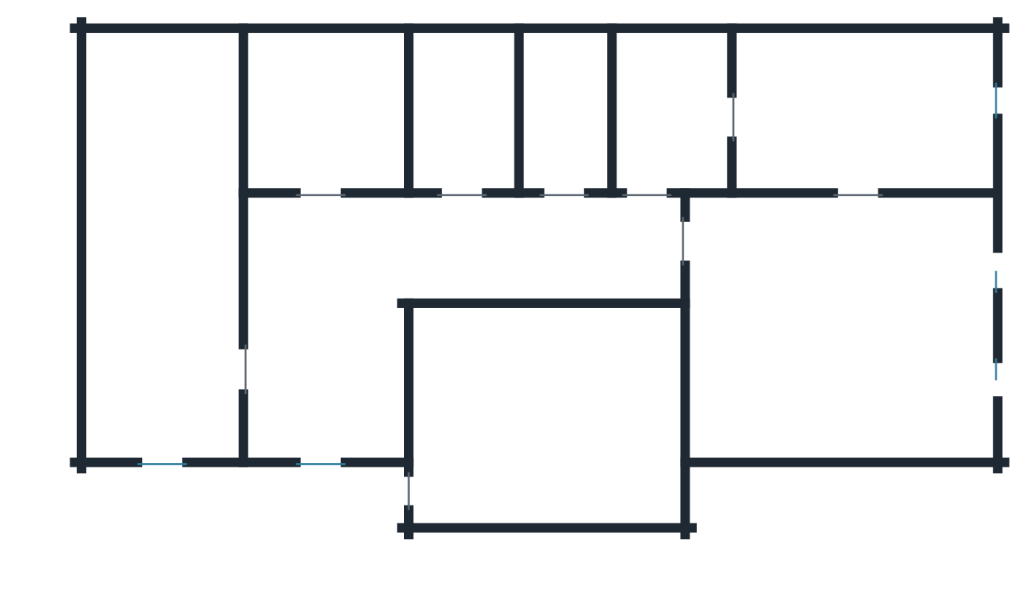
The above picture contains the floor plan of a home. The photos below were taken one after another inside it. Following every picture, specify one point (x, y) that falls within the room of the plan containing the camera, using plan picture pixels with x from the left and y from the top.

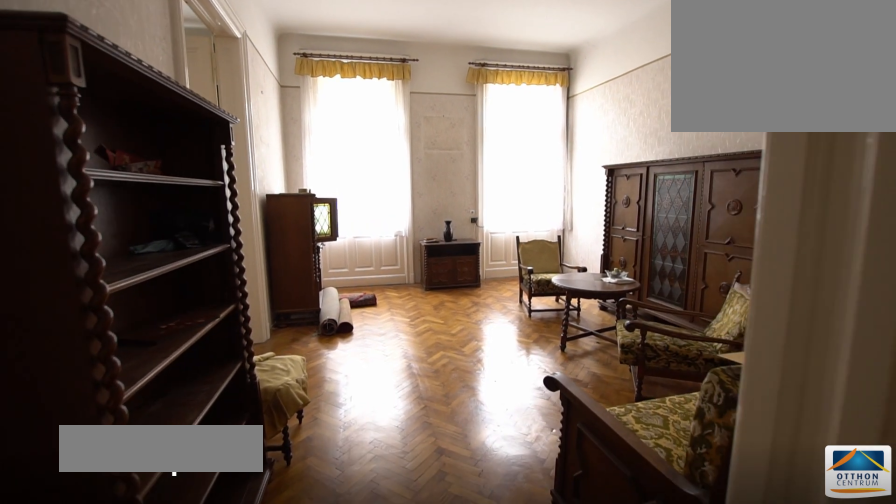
(846, 335)
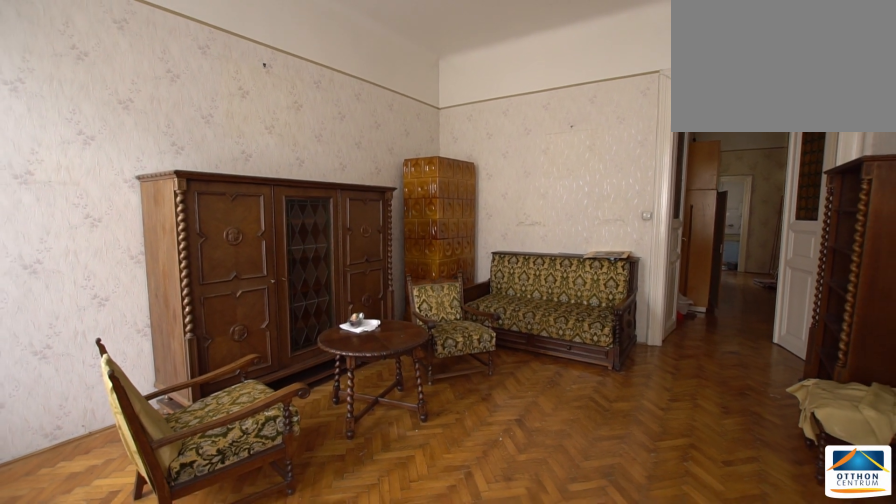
(846, 333)
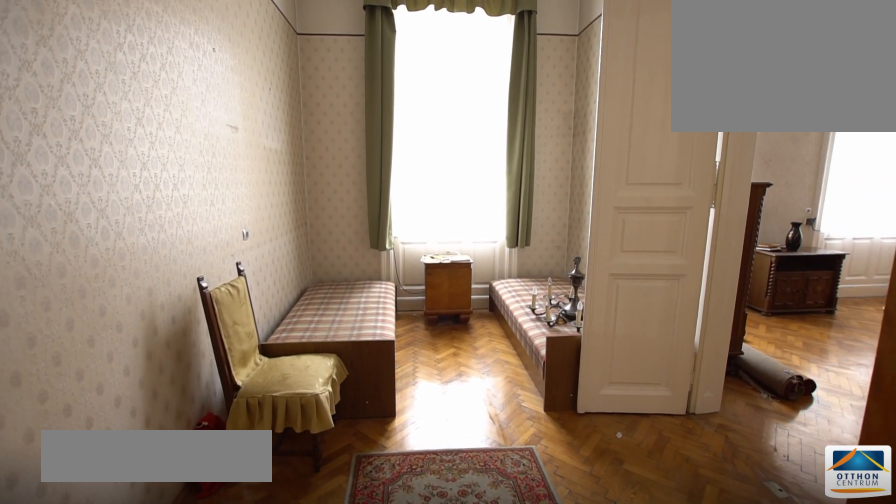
(861, 110)
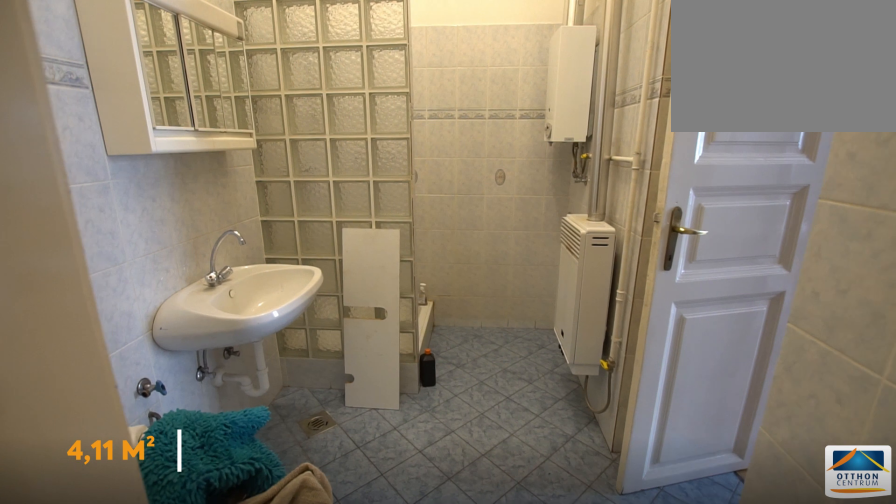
(669, 110)
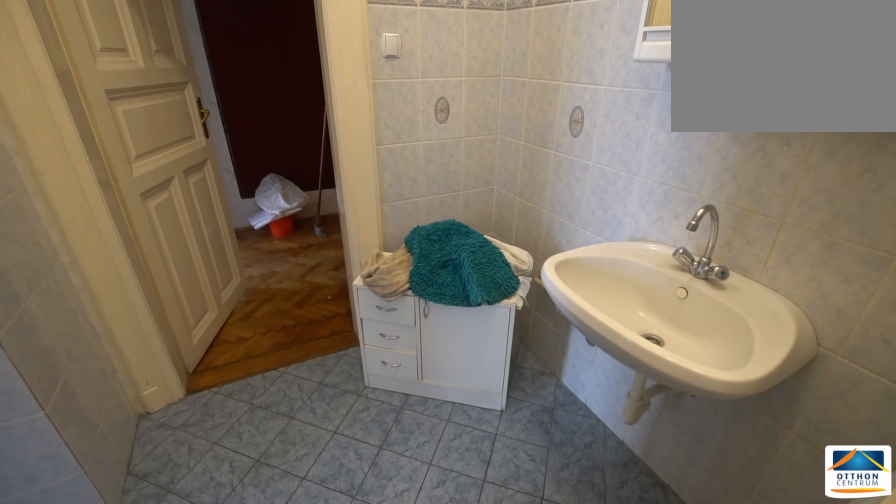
(669, 111)
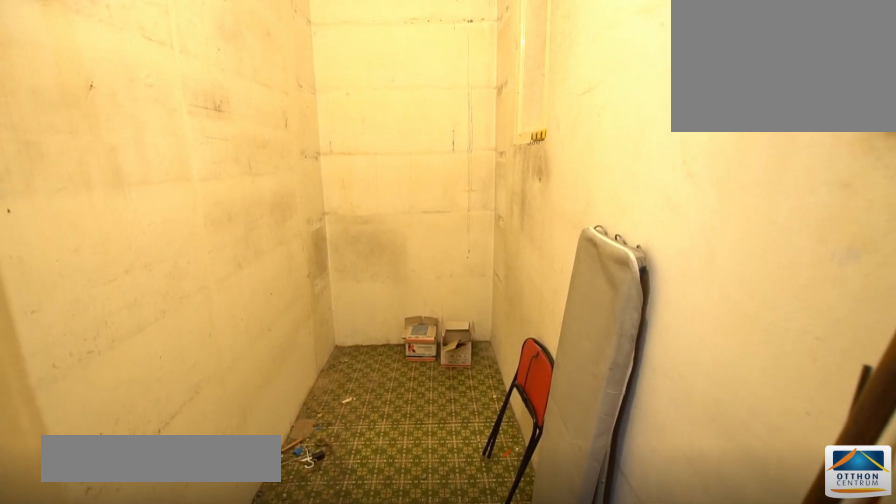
(556, 110)
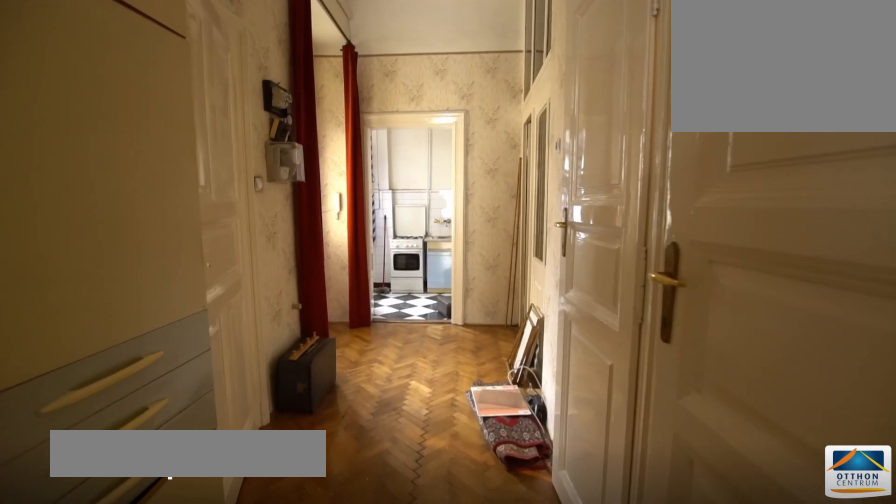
(479, 247)
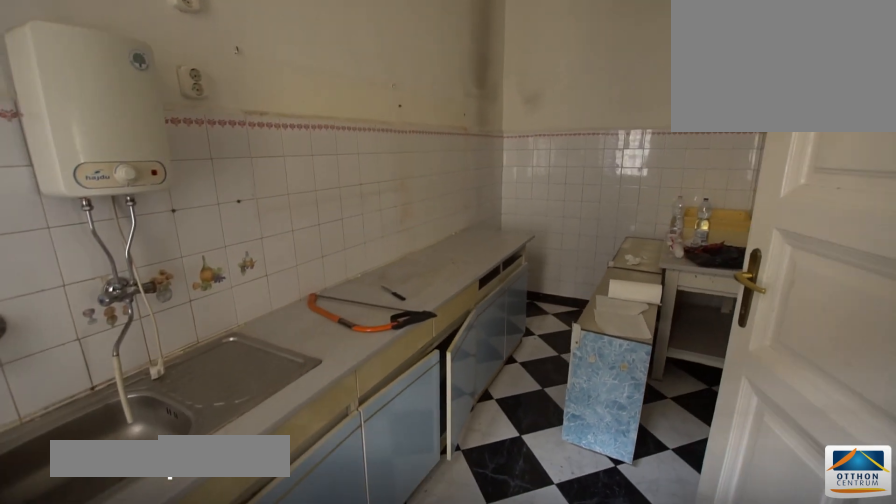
(165, 248)
